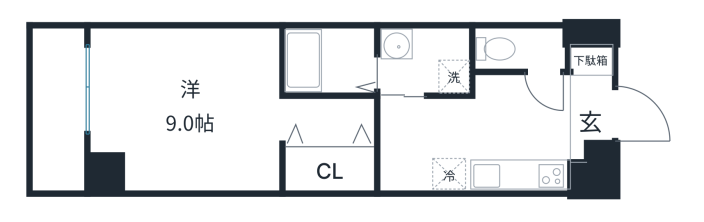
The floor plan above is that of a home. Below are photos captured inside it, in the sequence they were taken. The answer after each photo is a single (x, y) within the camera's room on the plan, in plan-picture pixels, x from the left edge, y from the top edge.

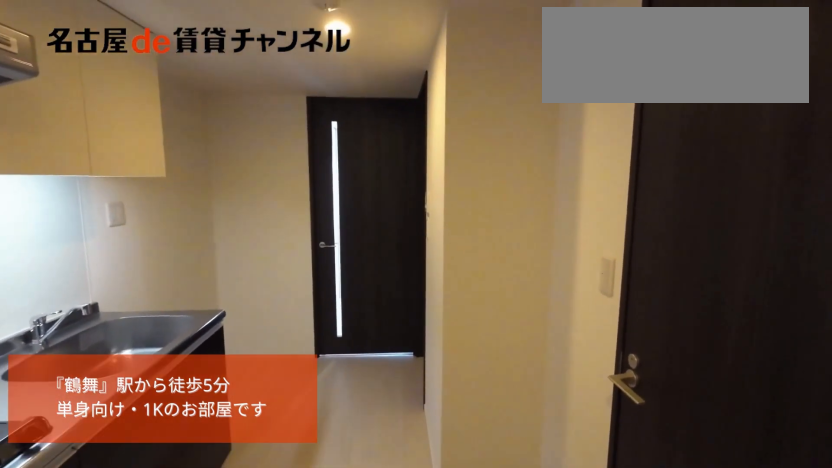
(590, 104)
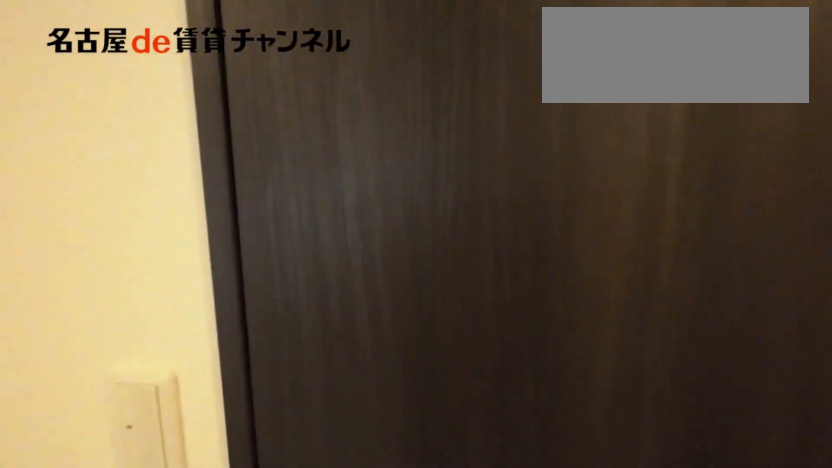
(590, 104)
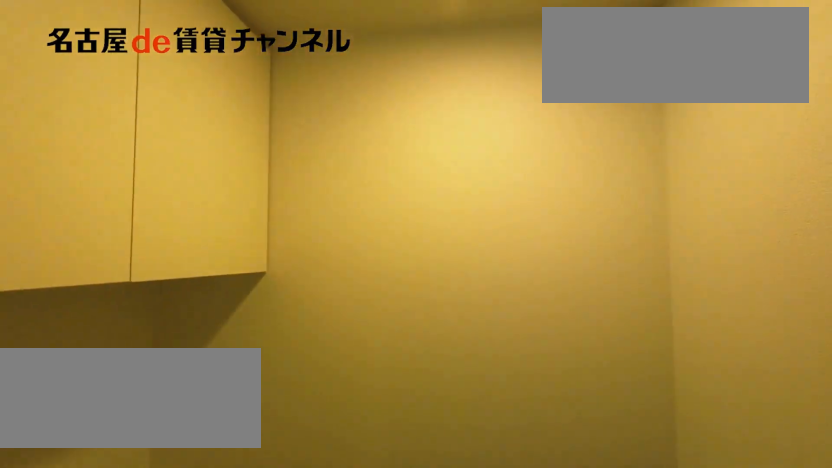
(520, 49)
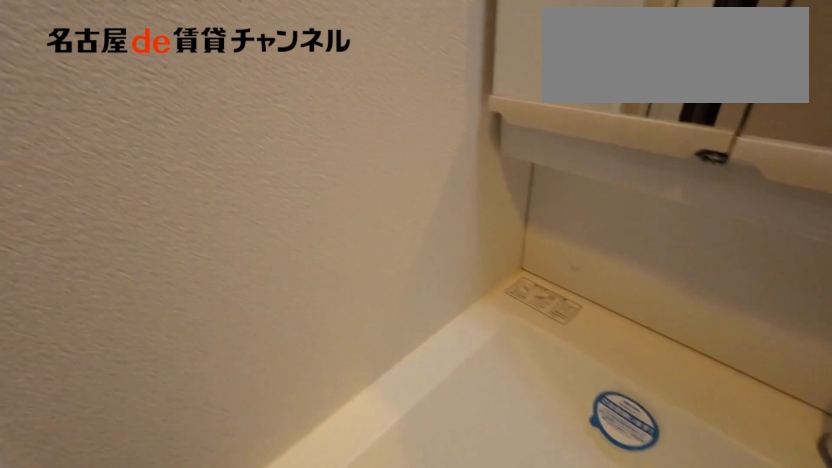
(426, 60)
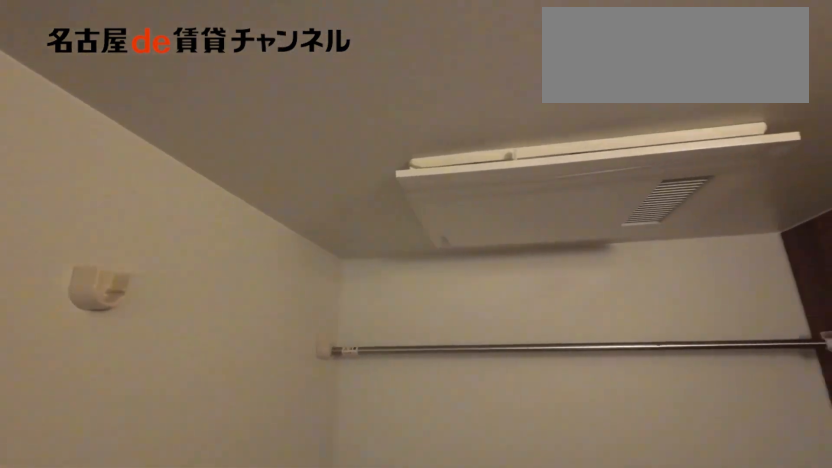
(329, 60)
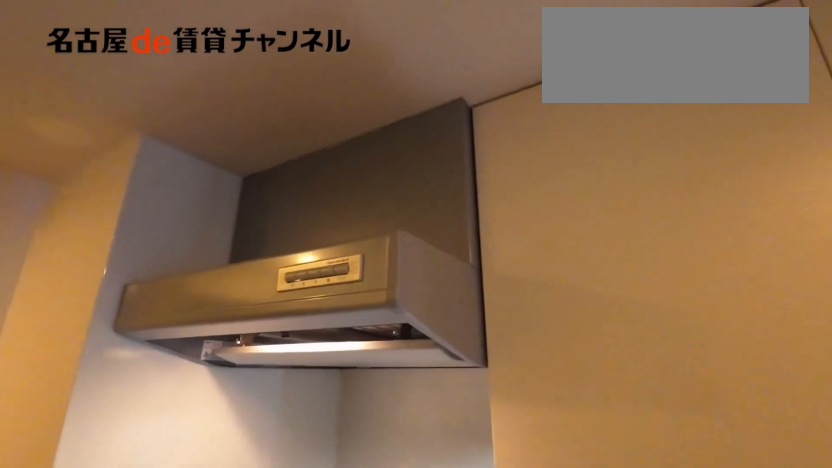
(503, 173)
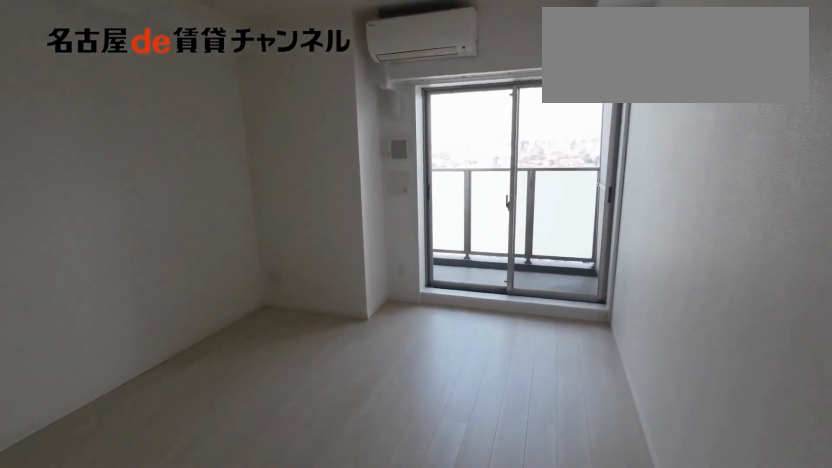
(182, 109)
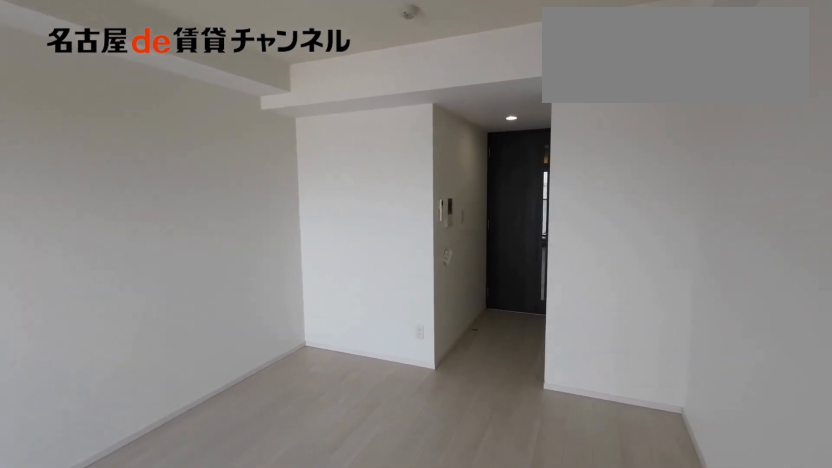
(182, 109)
